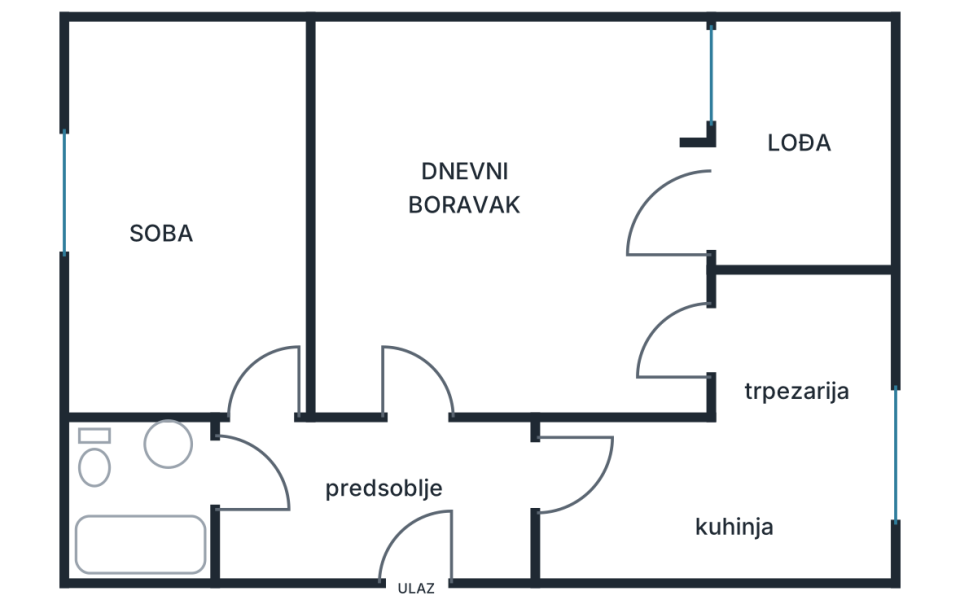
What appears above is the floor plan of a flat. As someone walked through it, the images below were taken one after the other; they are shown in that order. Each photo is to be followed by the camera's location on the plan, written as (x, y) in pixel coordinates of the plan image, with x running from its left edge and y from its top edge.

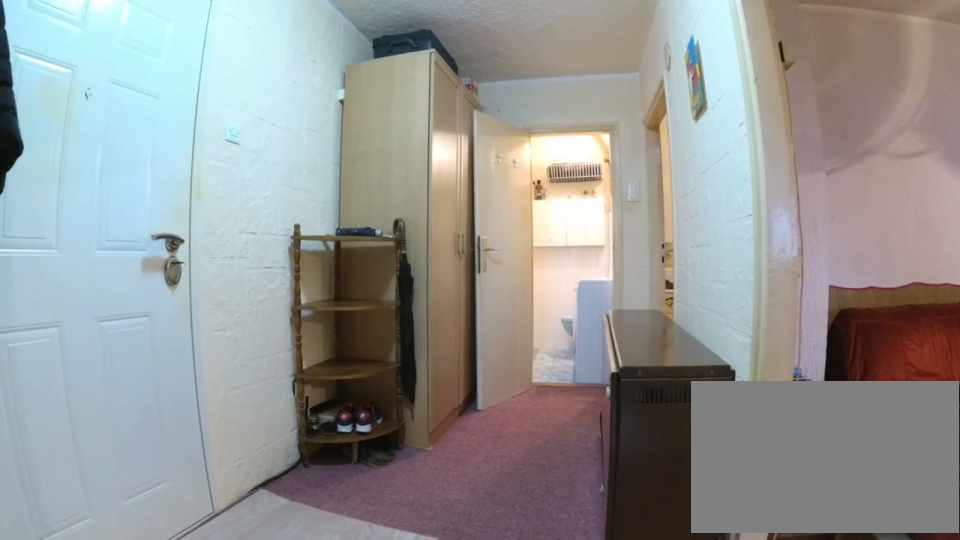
(525, 476)
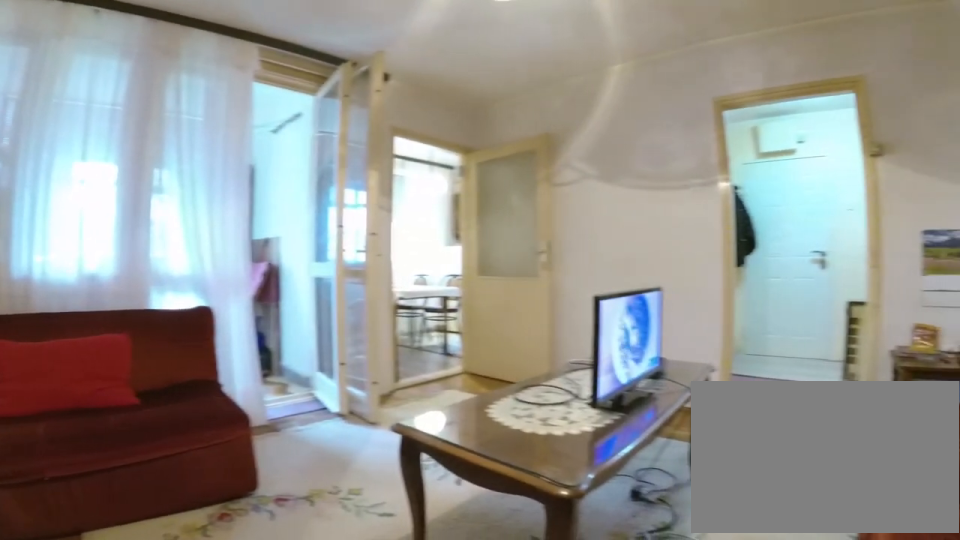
(397, 183)
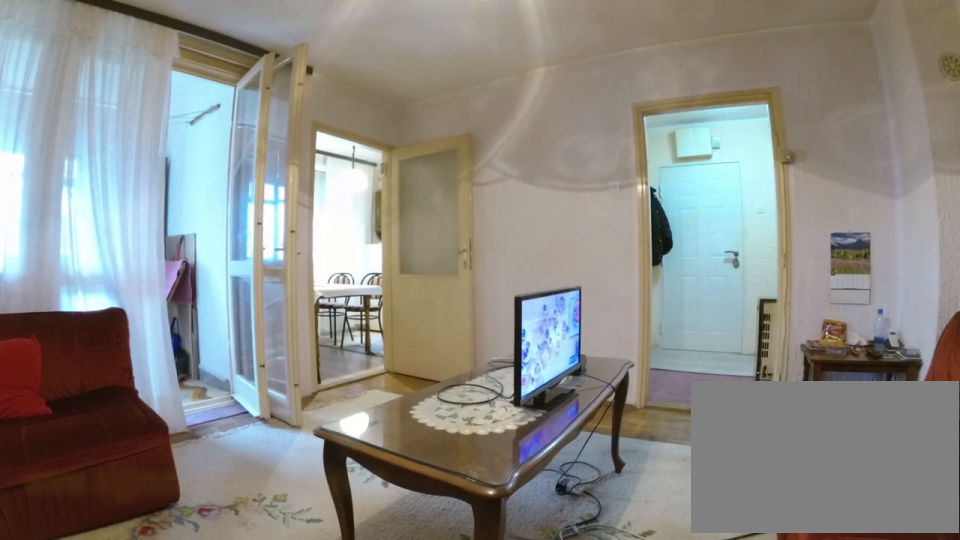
(393, 160)
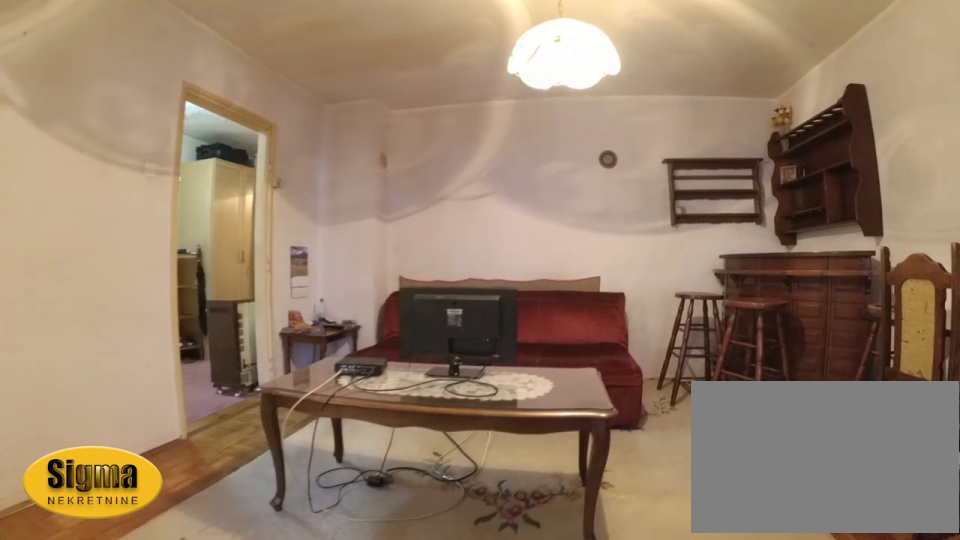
(695, 208)
